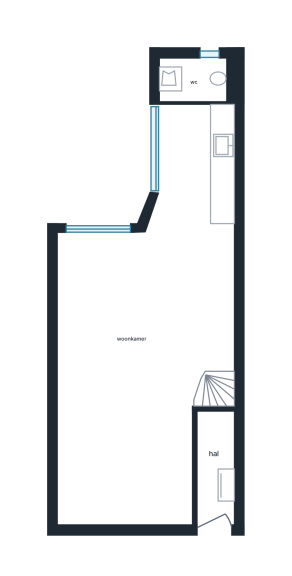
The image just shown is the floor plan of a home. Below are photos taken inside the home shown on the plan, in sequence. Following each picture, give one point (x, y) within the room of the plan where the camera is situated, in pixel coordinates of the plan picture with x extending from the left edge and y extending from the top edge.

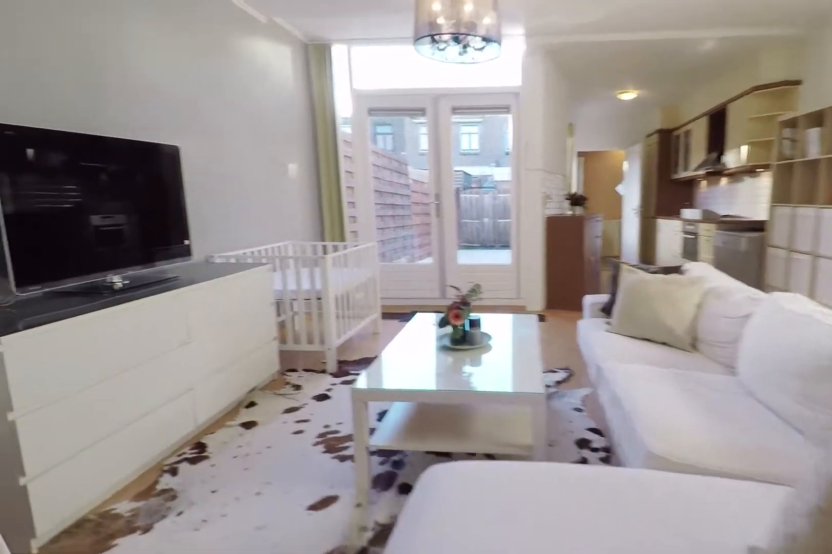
(105, 293)
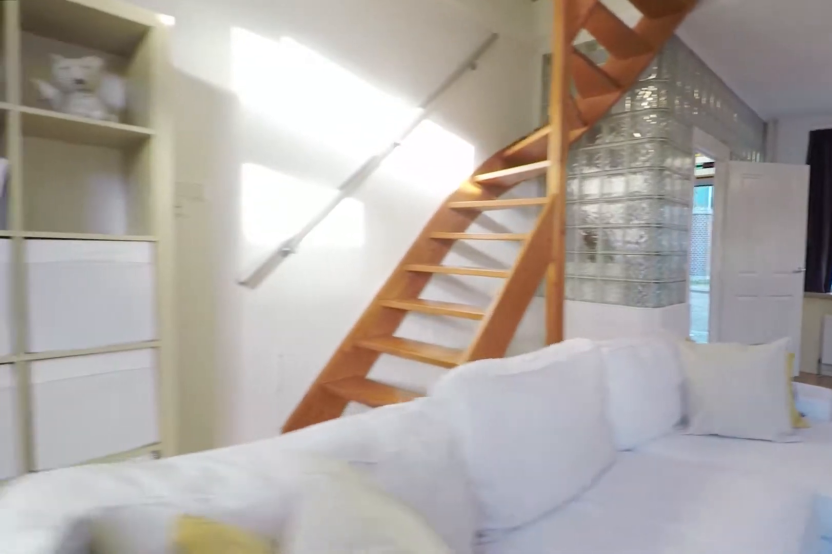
(106, 288)
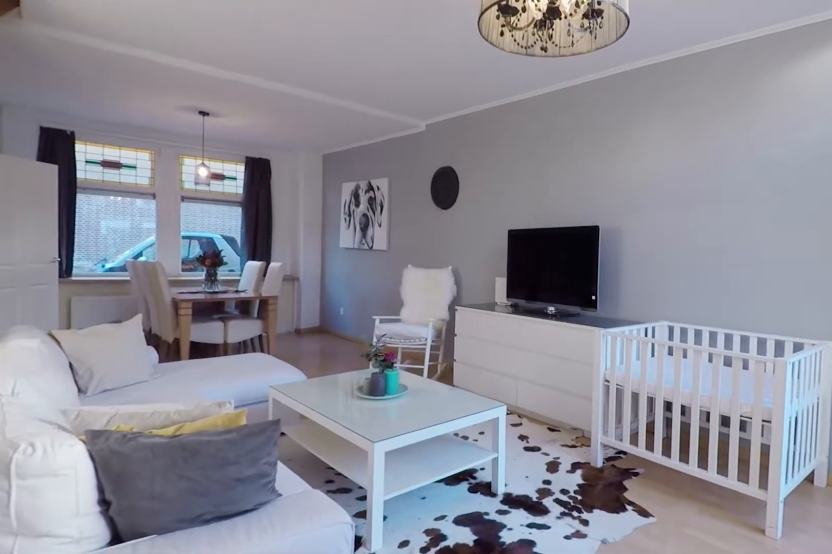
(225, 297)
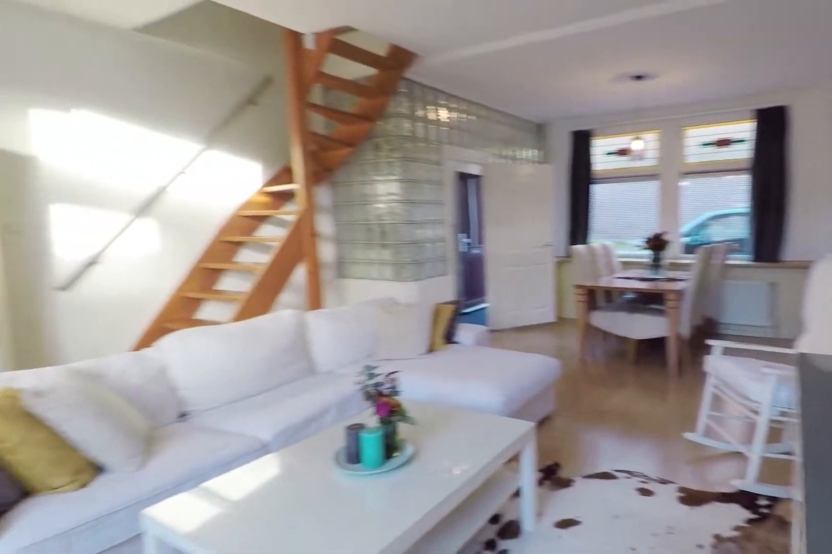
(107, 292)
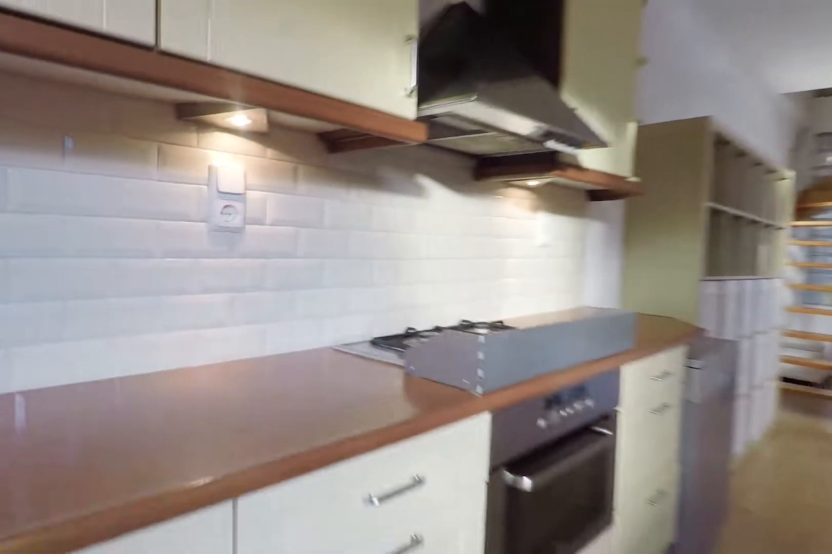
(222, 165)
